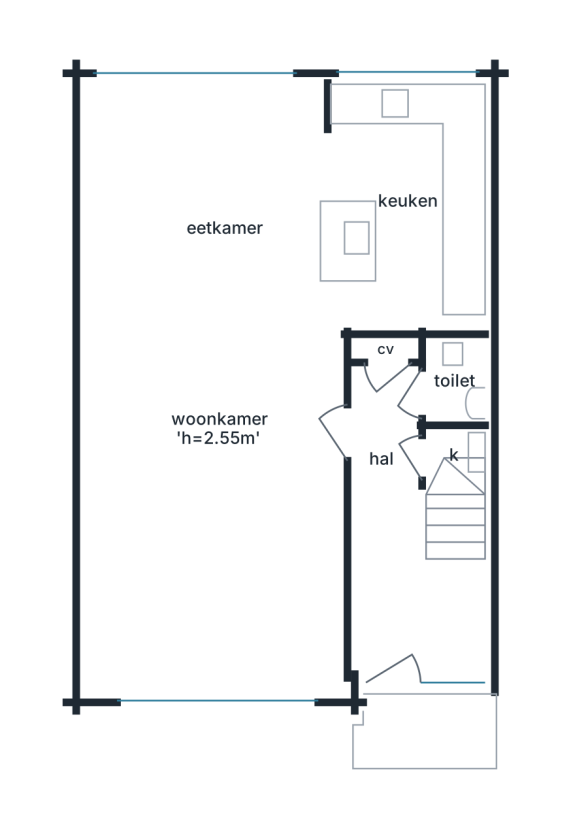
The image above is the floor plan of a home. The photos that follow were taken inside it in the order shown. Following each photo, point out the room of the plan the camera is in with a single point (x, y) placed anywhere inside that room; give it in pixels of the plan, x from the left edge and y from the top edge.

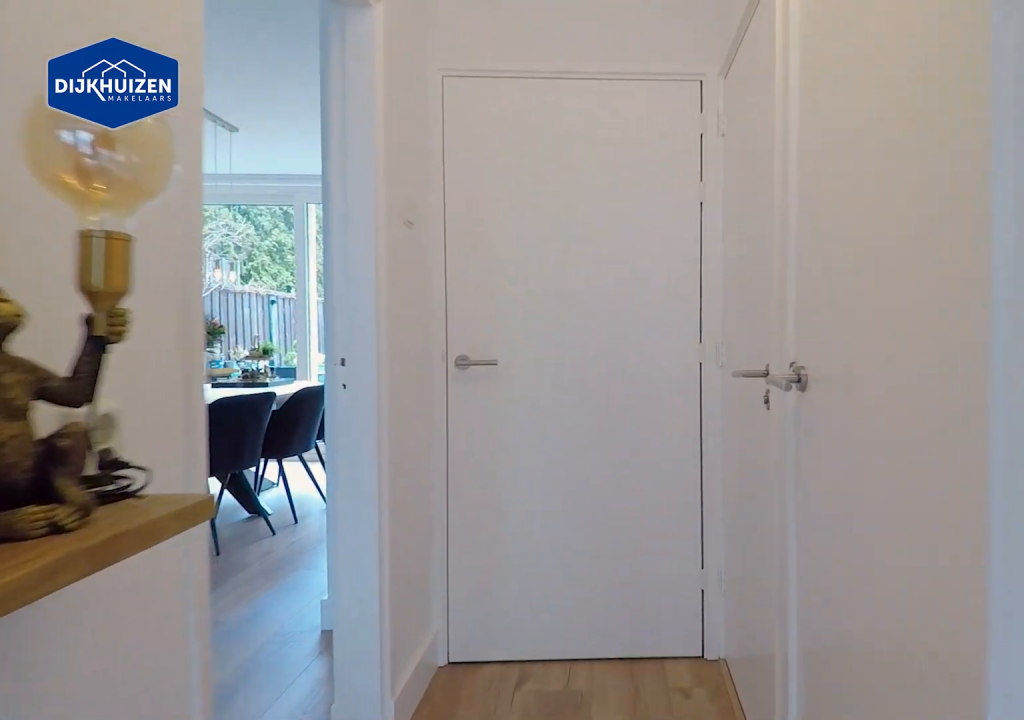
(402, 547)
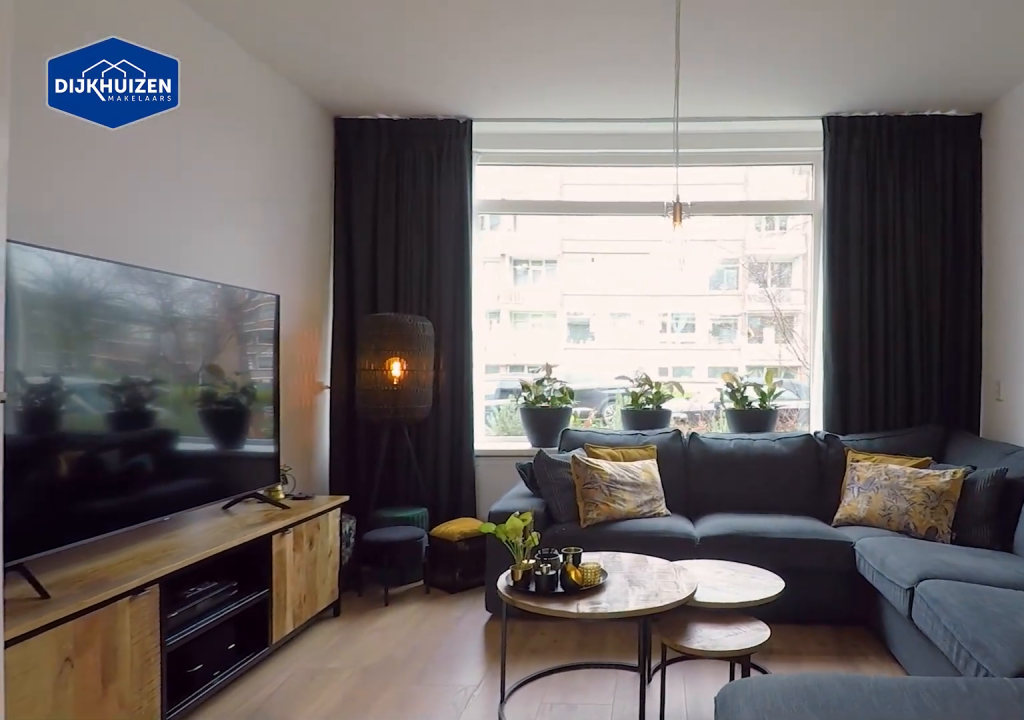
(204, 417)
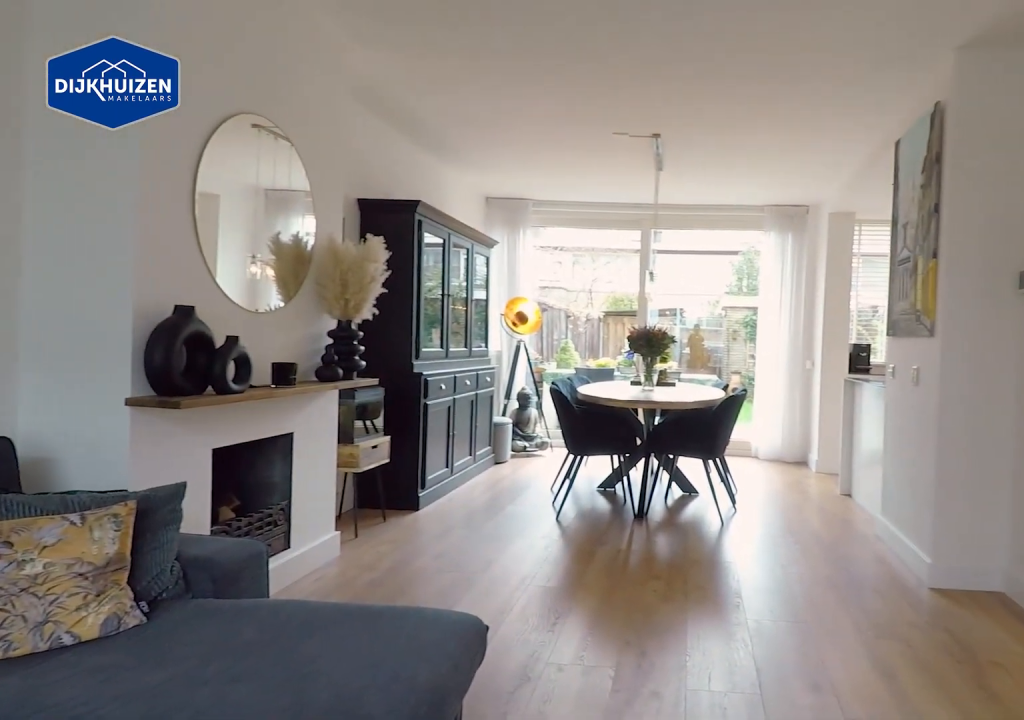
(204, 417)
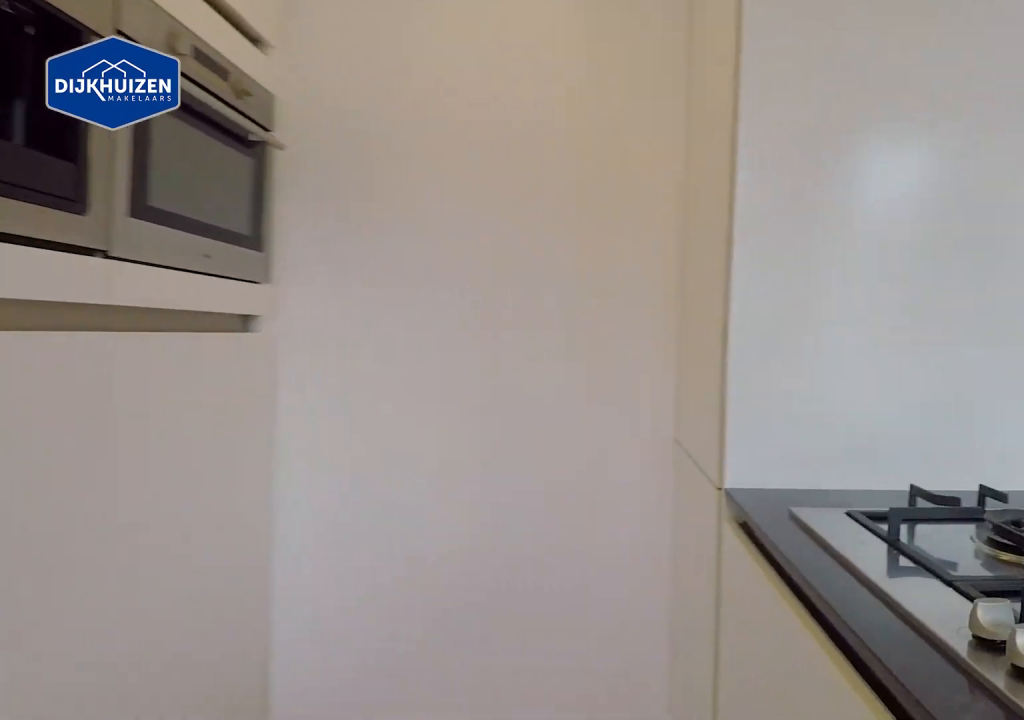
(402, 206)
